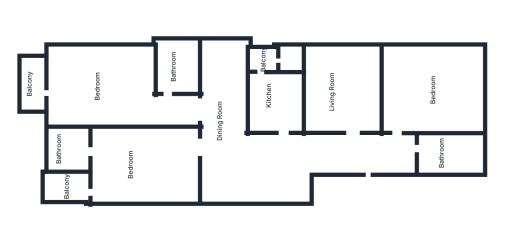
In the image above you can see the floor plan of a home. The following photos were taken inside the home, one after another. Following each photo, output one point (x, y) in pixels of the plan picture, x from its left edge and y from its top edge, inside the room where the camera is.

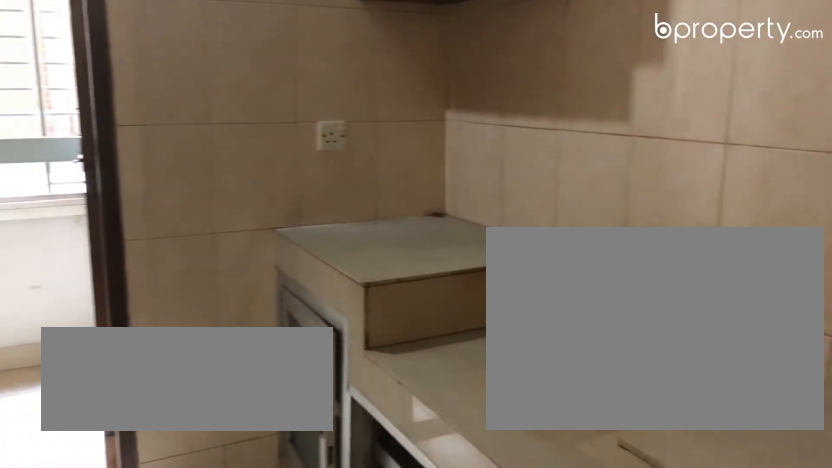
(279, 97)
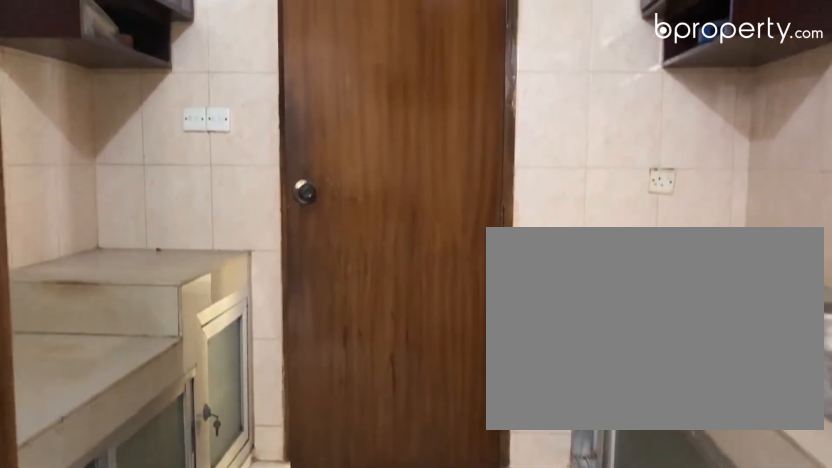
(284, 94)
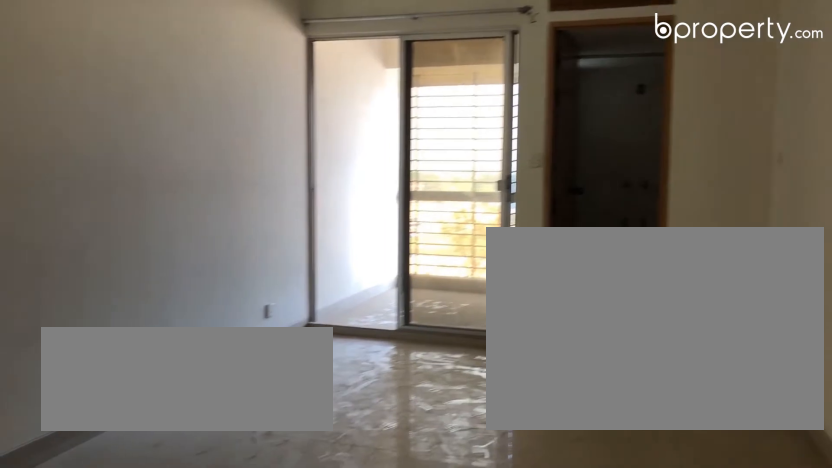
(155, 160)
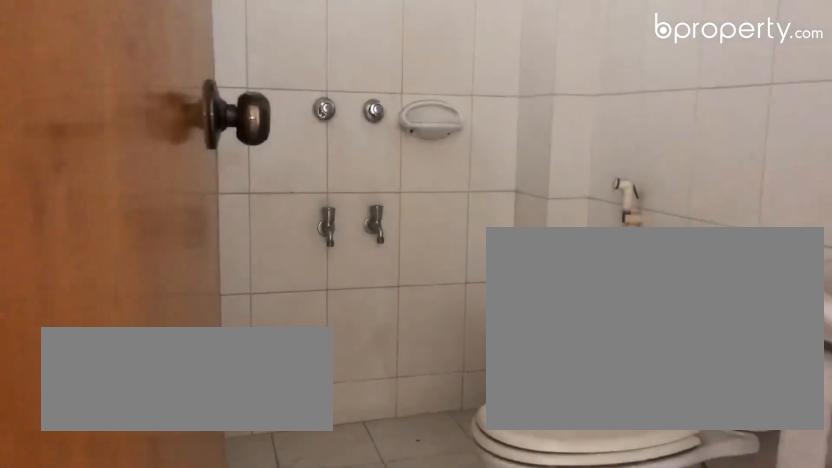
(68, 150)
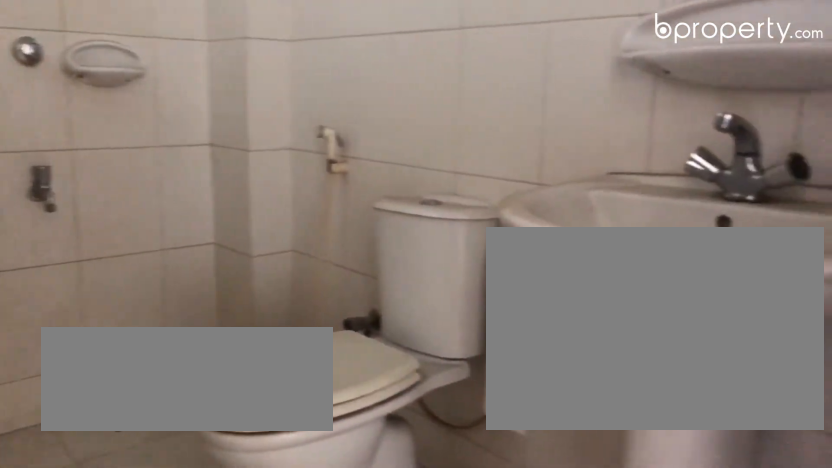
(68, 150)
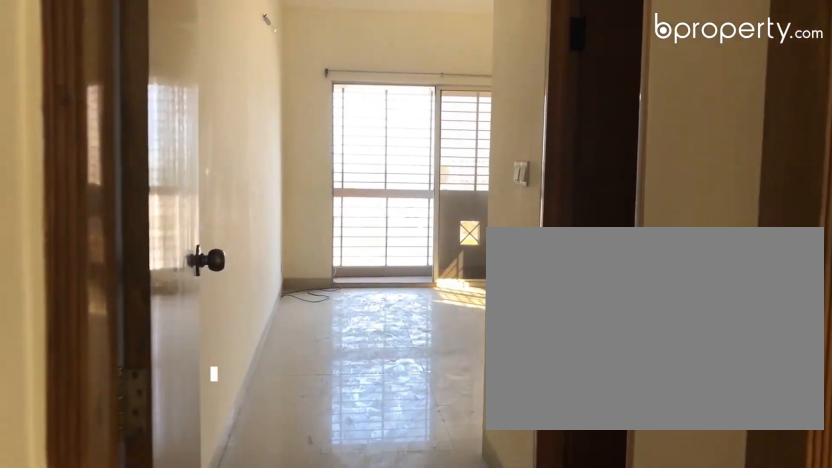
(186, 115)
